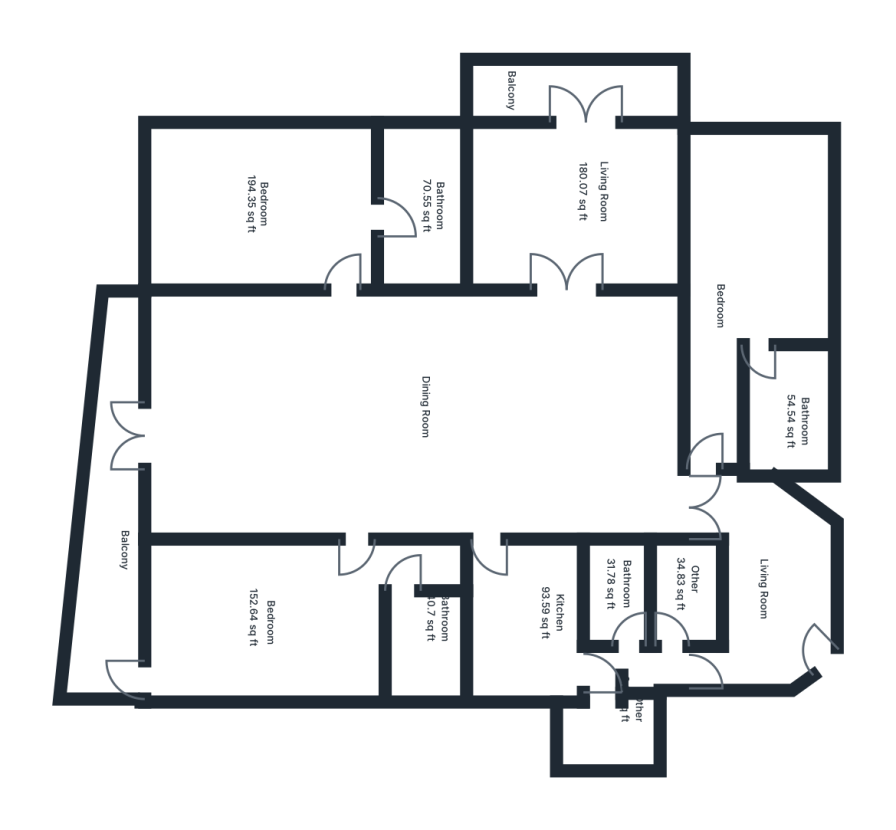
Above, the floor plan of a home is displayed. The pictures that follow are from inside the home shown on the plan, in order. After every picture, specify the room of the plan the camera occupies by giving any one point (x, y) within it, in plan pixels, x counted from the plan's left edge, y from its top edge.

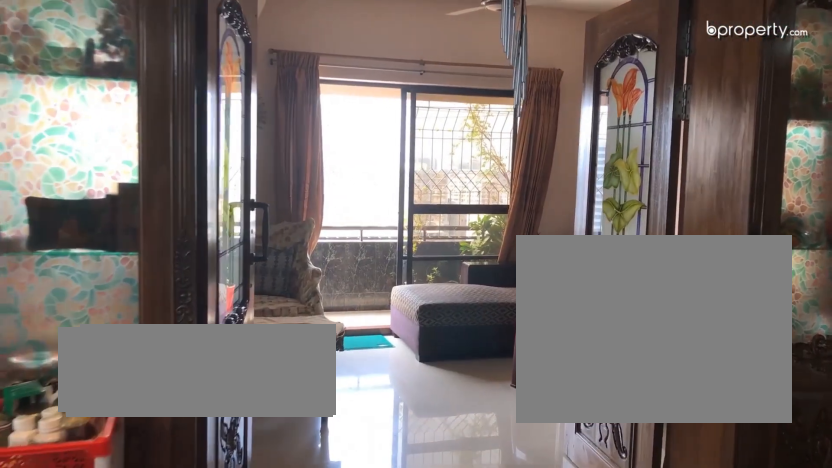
(564, 283)
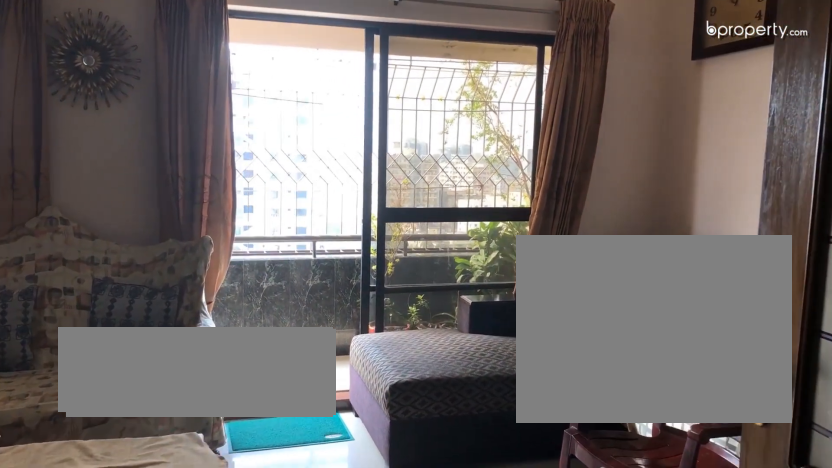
(564, 283)
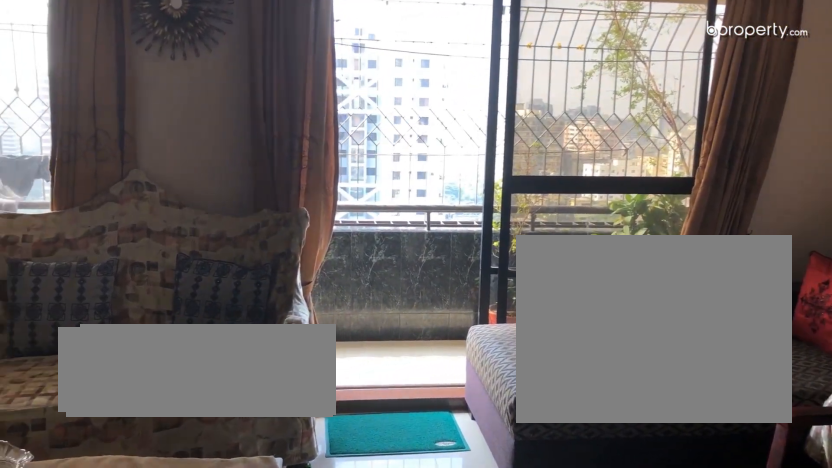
(573, 211)
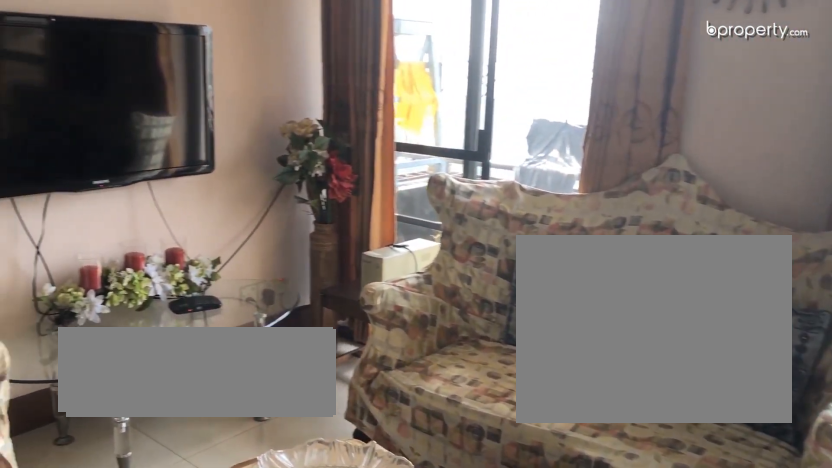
(578, 184)
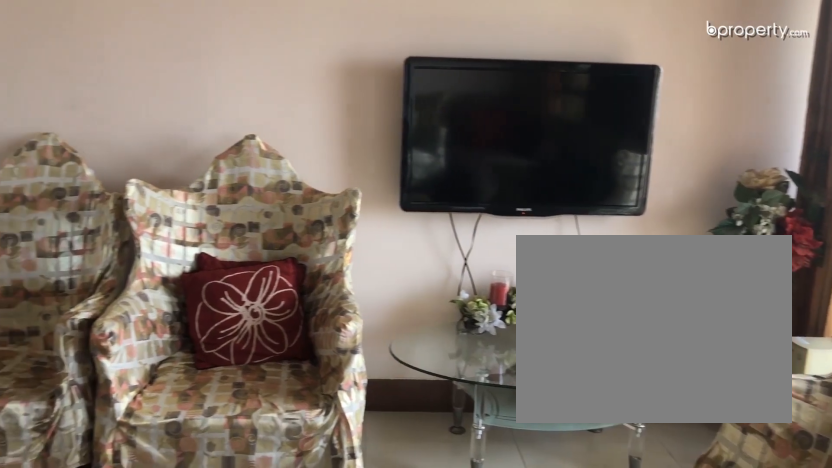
(577, 170)
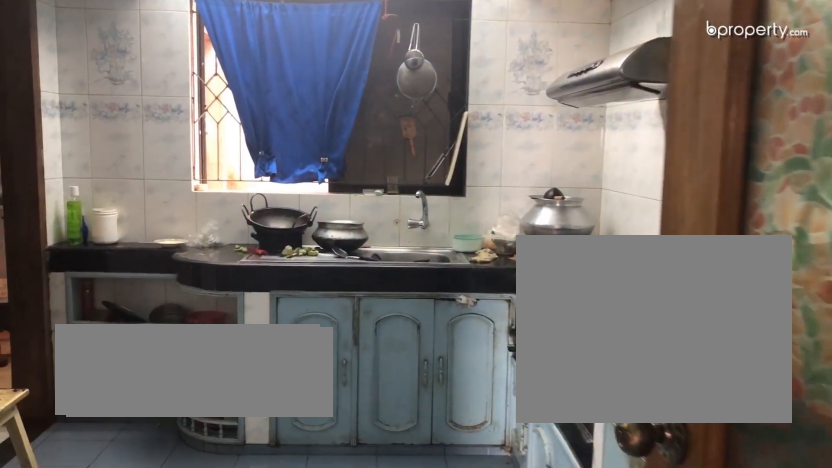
(523, 597)
